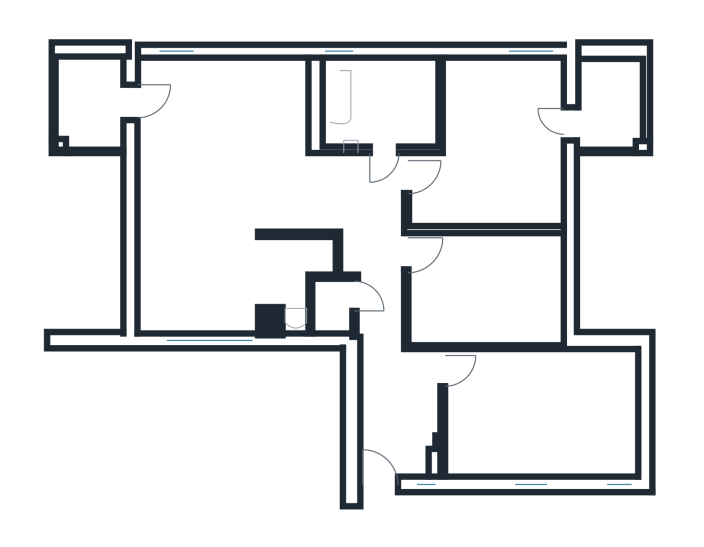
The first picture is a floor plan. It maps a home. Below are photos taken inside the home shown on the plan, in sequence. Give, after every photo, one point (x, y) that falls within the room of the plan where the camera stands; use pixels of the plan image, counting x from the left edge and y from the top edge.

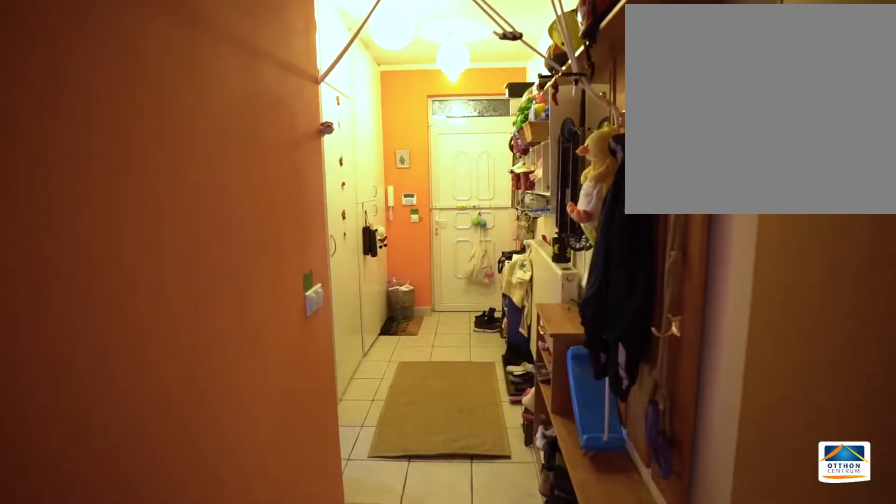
(383, 386)
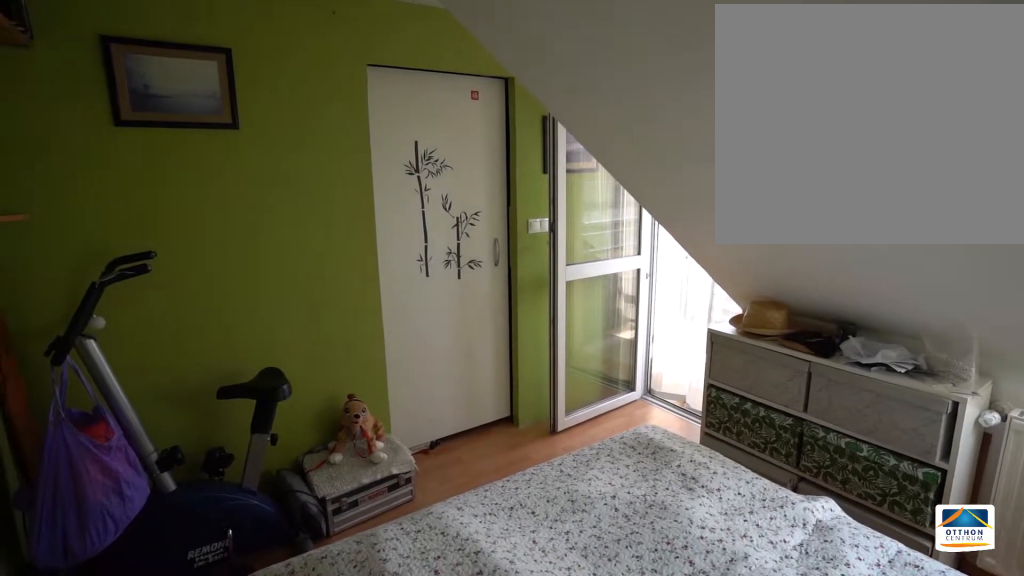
(509, 136)
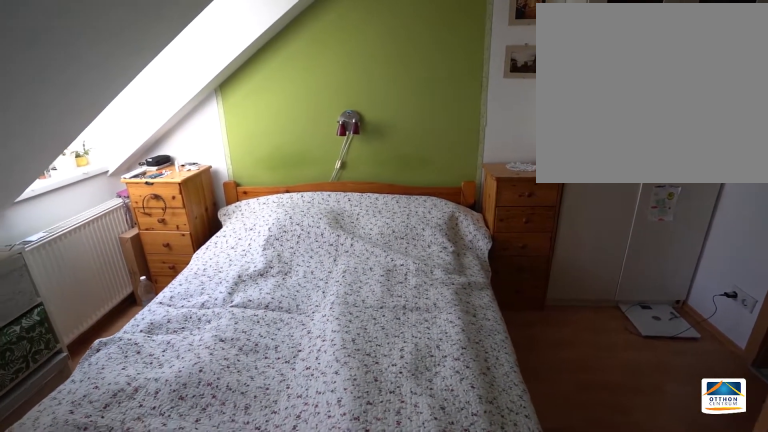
(509, 136)
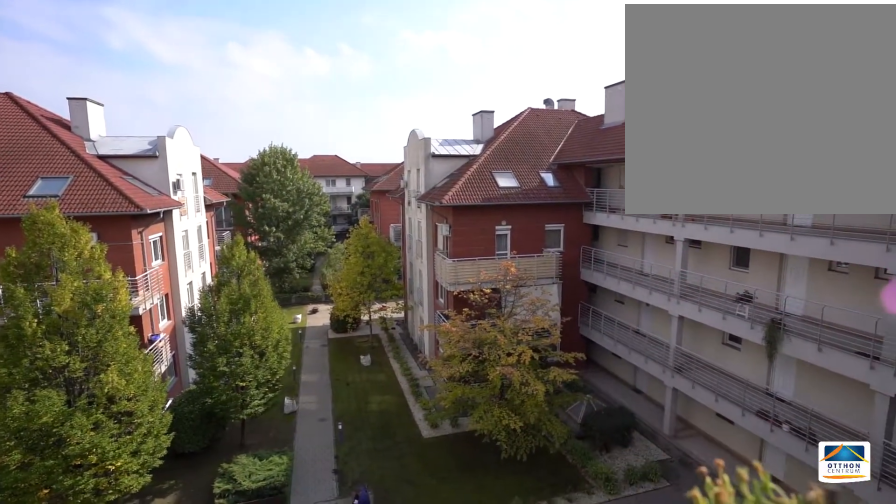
(613, 105)
